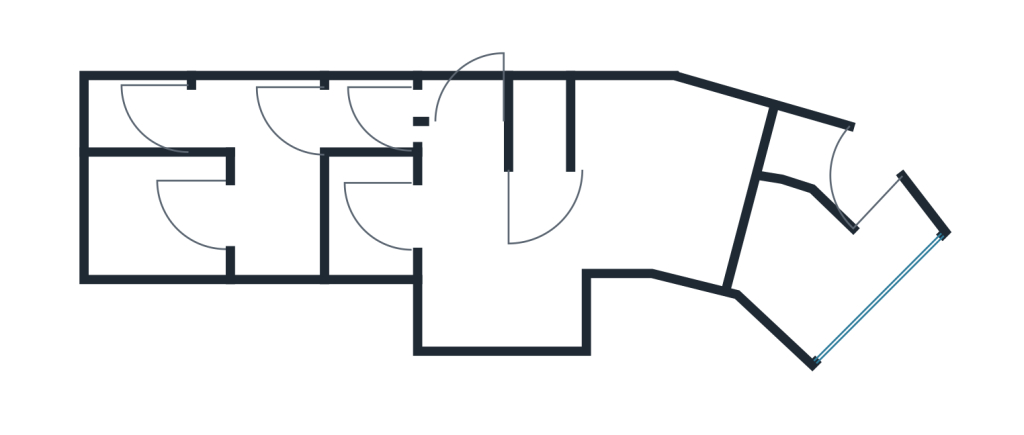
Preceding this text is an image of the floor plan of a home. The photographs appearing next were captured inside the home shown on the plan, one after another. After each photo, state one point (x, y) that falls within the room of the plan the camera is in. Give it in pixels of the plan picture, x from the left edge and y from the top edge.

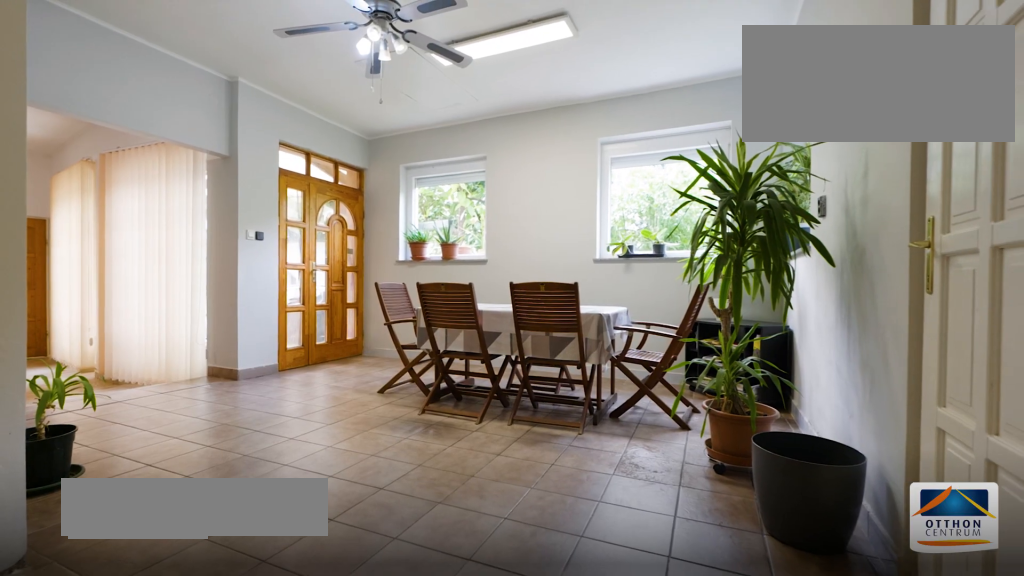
(500, 239)
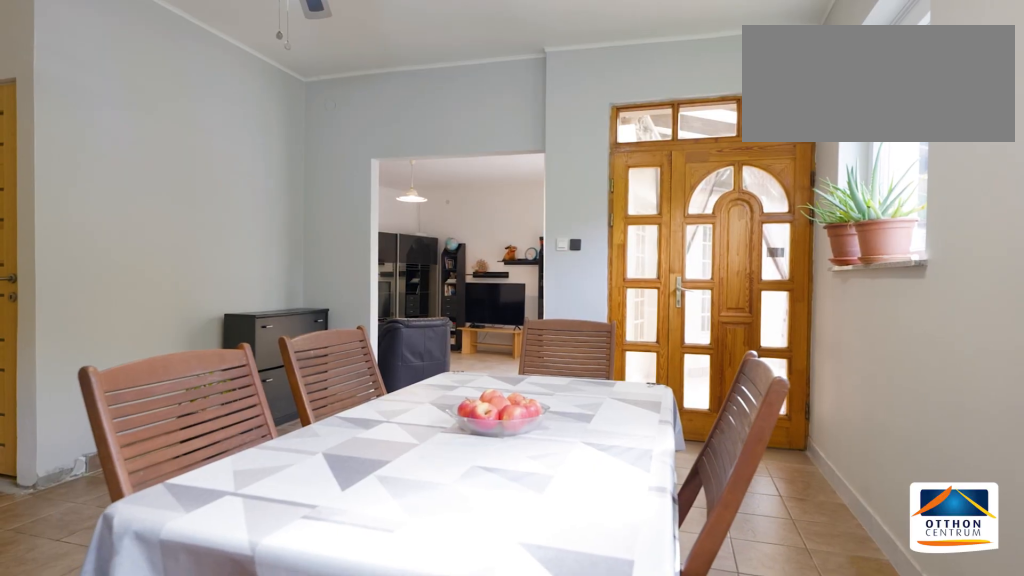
(499, 239)
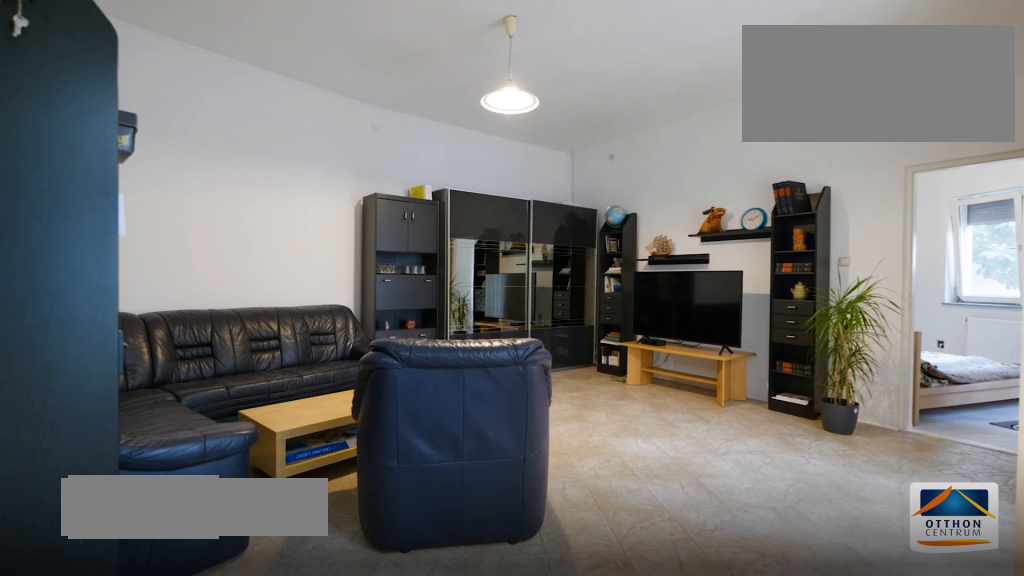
(654, 192)
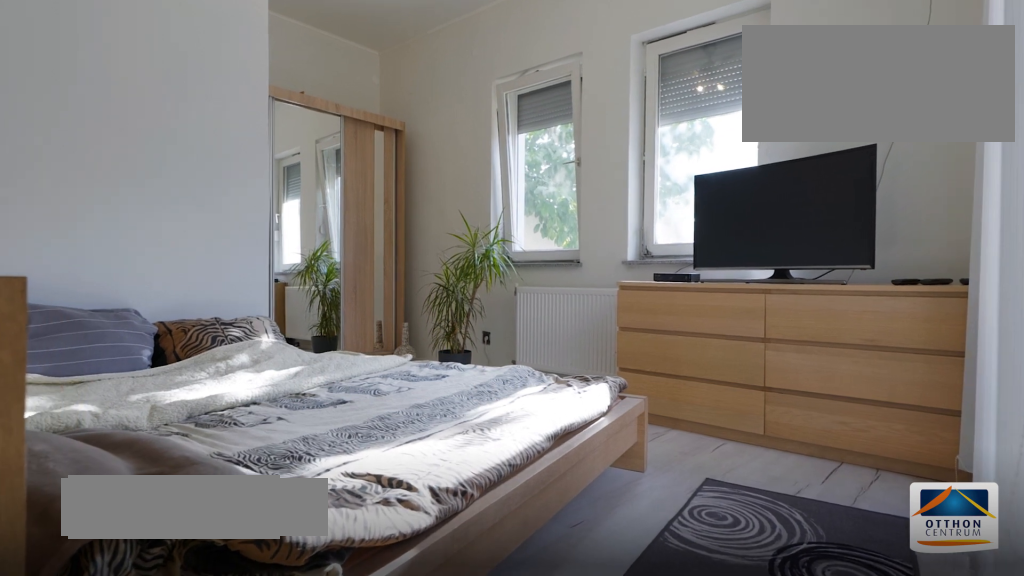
(806, 272)
